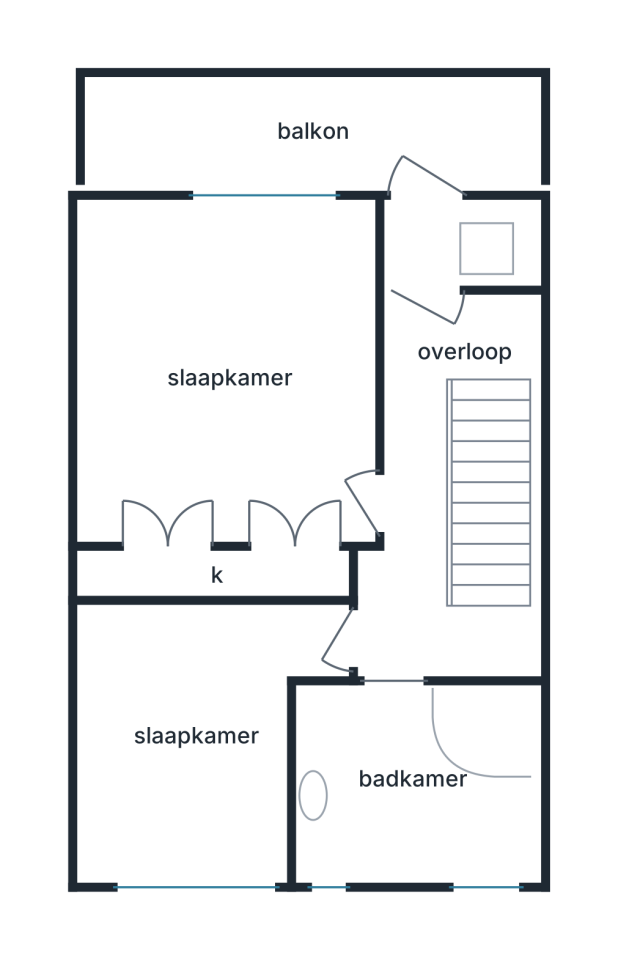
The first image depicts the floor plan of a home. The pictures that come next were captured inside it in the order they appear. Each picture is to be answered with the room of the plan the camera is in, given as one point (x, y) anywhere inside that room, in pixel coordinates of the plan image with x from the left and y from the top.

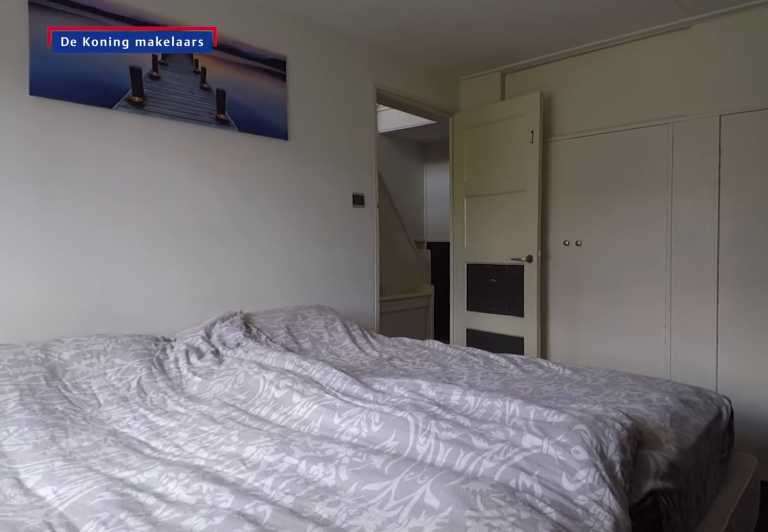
(232, 375)
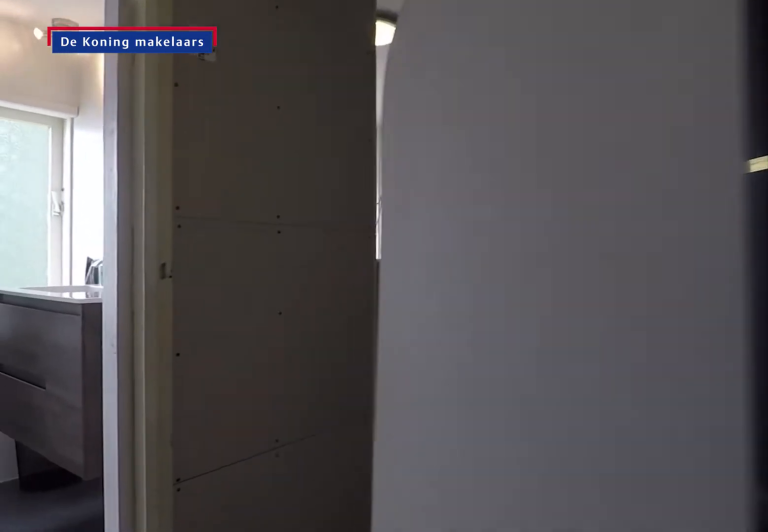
(434, 493)
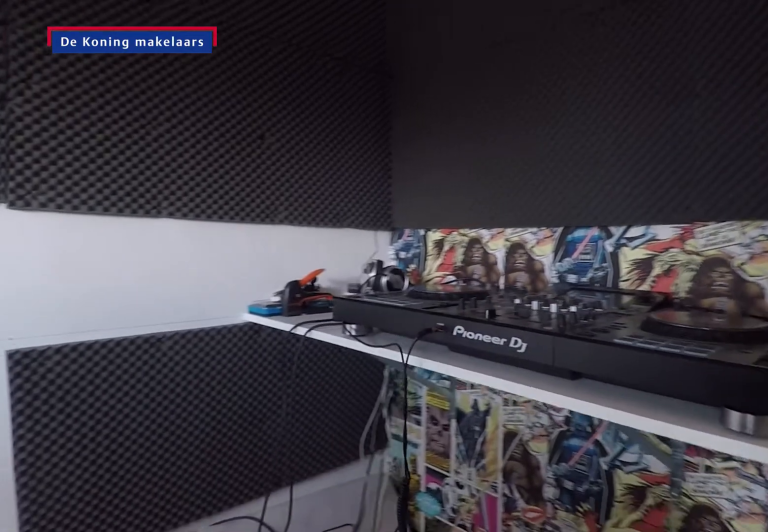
(196, 732)
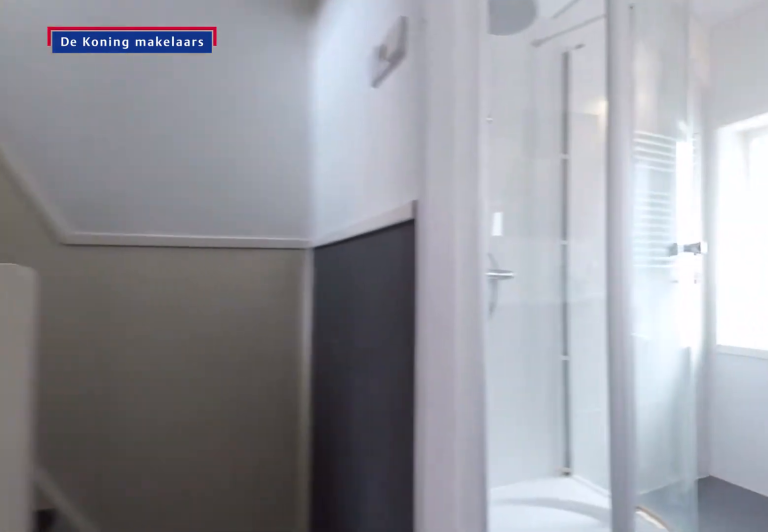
(435, 499)
